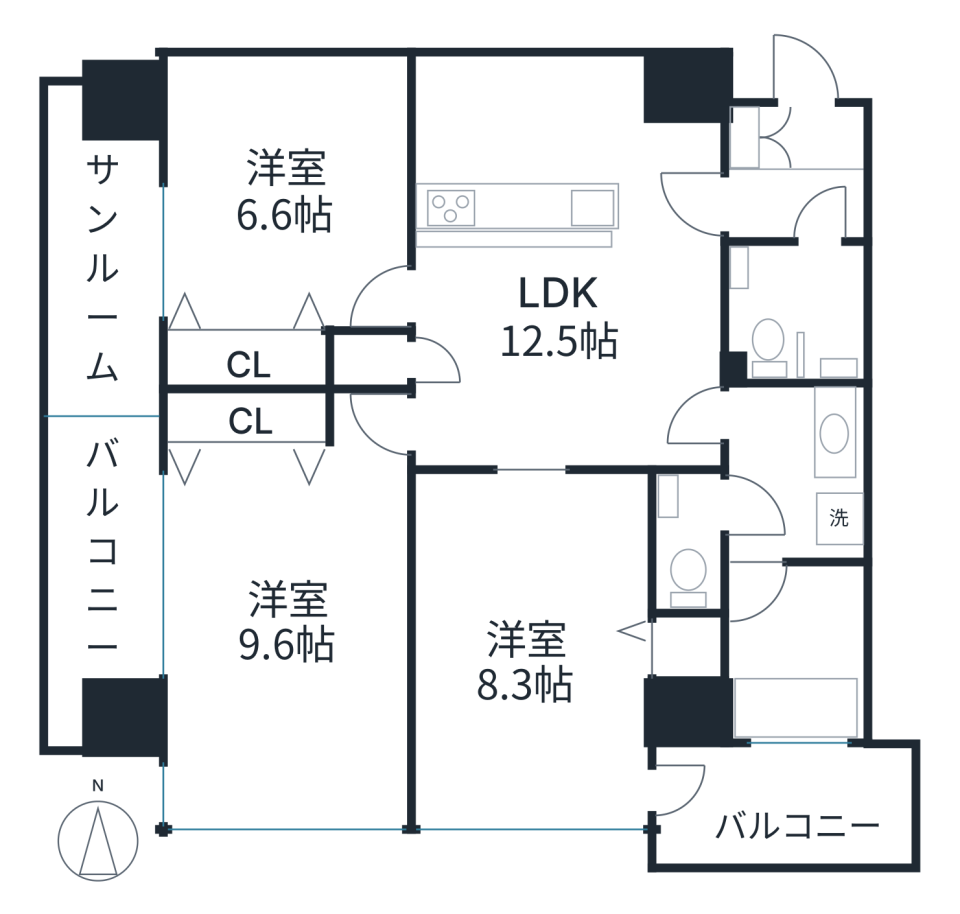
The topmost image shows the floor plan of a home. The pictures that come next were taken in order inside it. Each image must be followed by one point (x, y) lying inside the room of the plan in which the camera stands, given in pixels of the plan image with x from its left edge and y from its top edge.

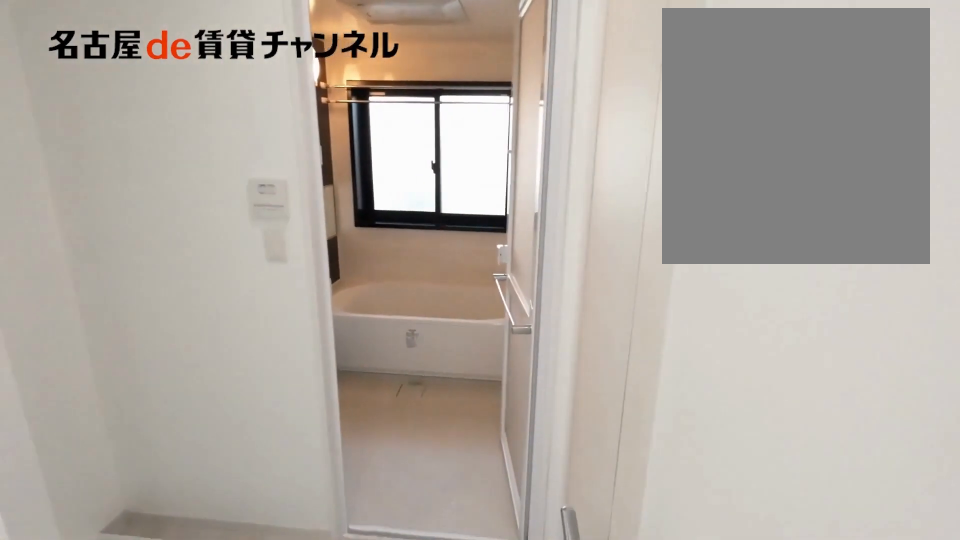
(794, 472)
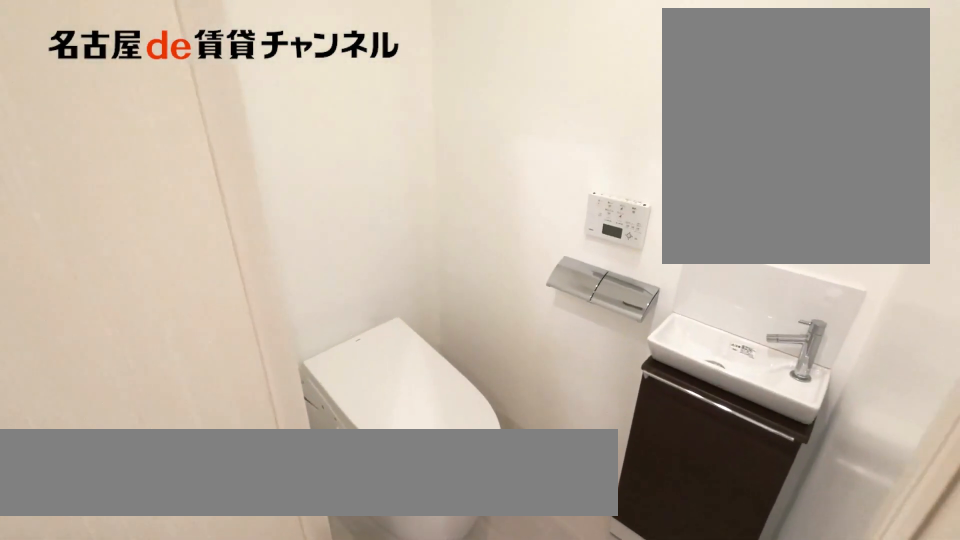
(686, 538)
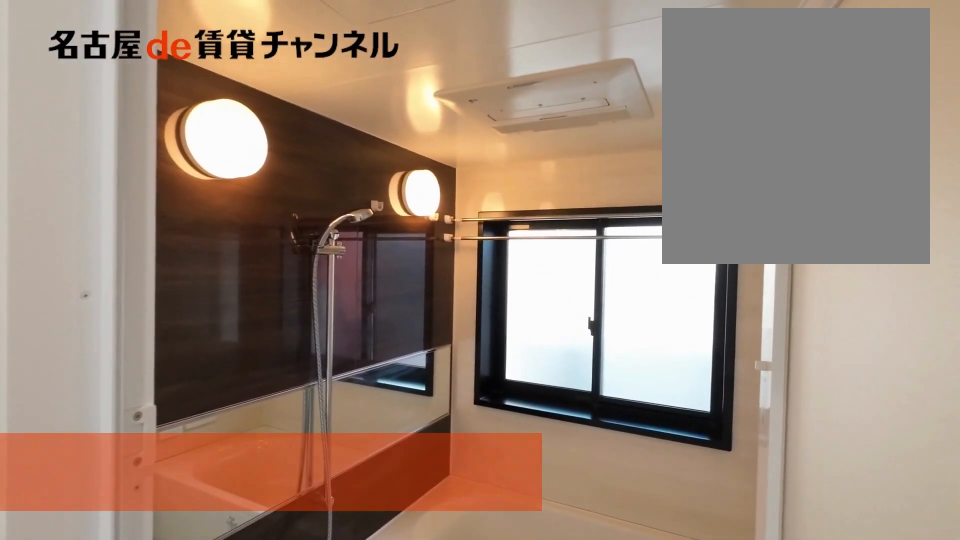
(797, 653)
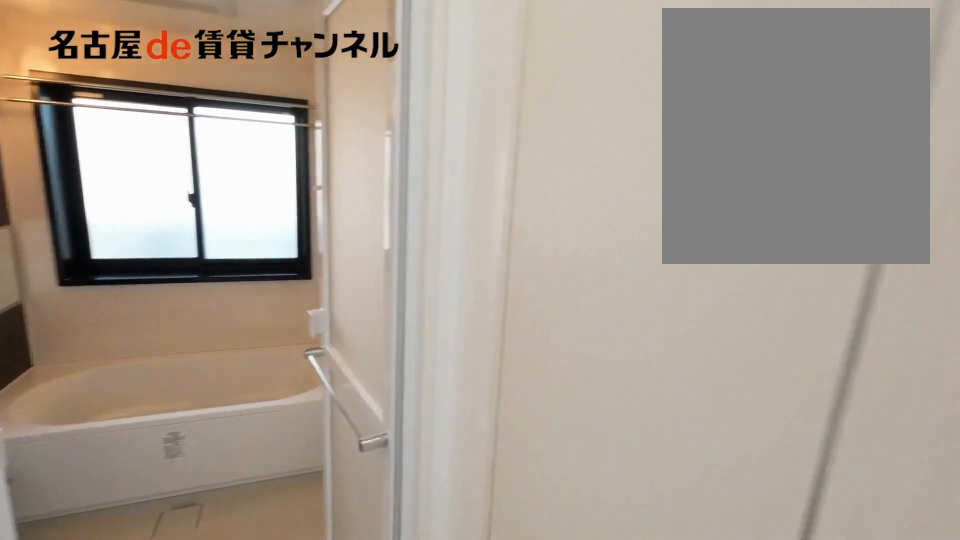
(797, 653)
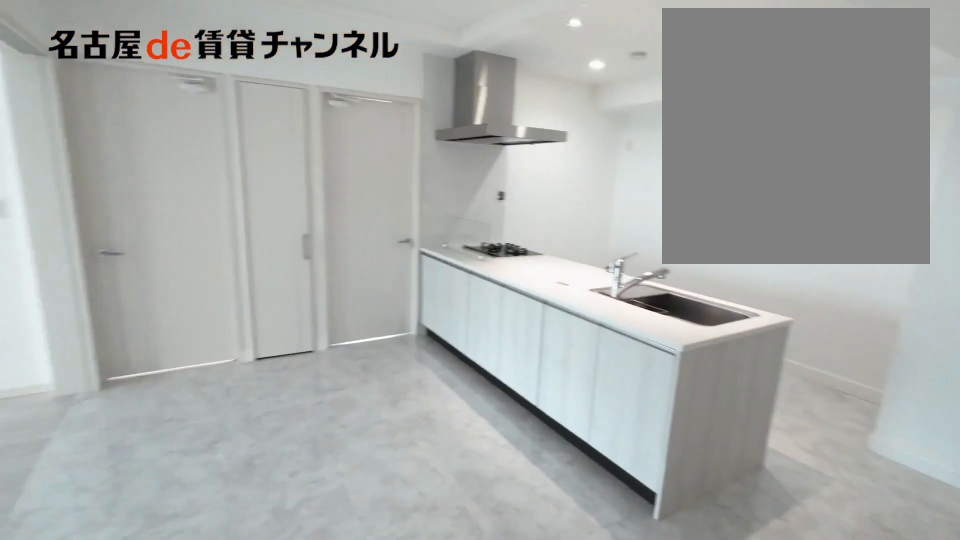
(568, 260)
